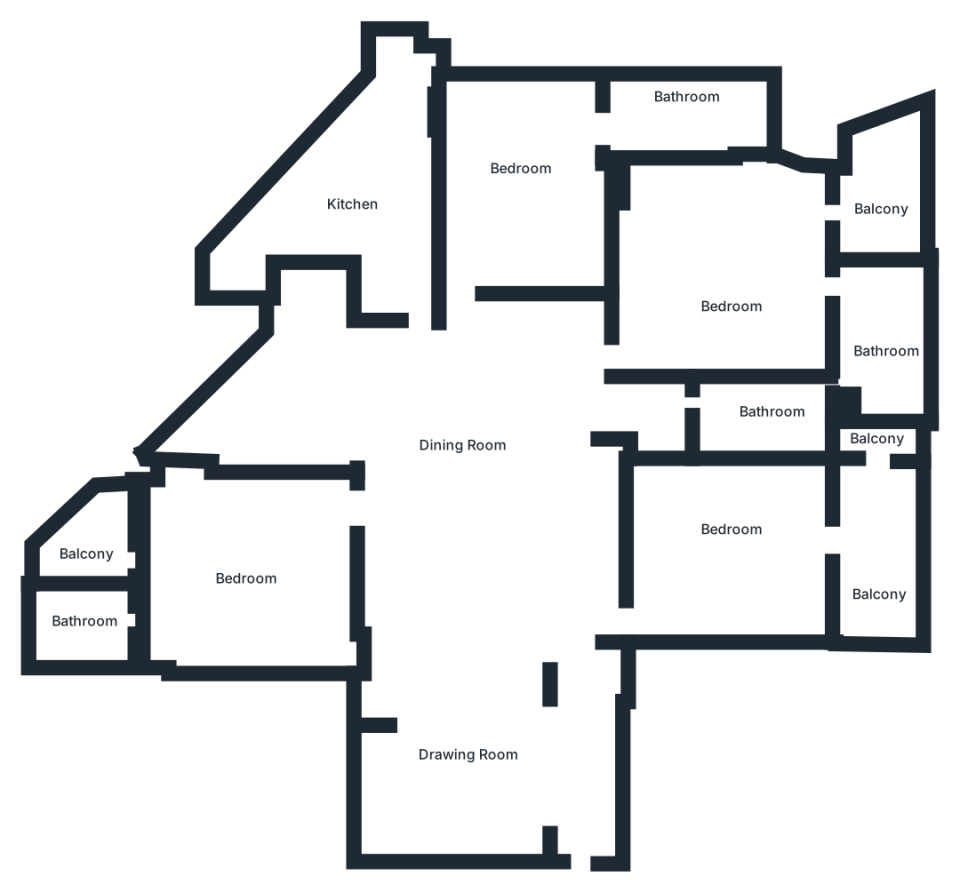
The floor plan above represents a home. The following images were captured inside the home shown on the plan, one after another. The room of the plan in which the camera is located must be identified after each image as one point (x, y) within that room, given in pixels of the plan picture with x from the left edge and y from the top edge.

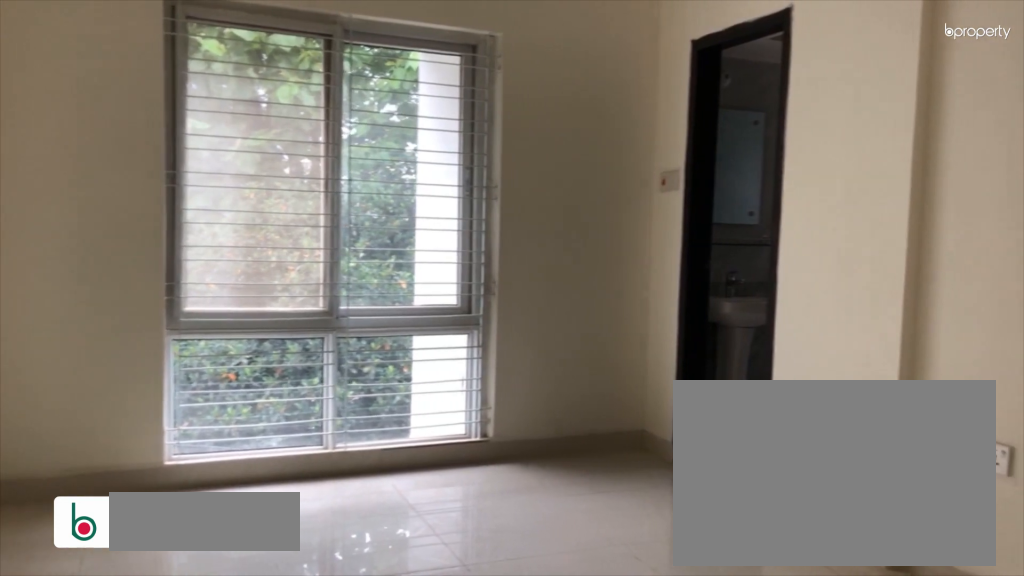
(517, 184)
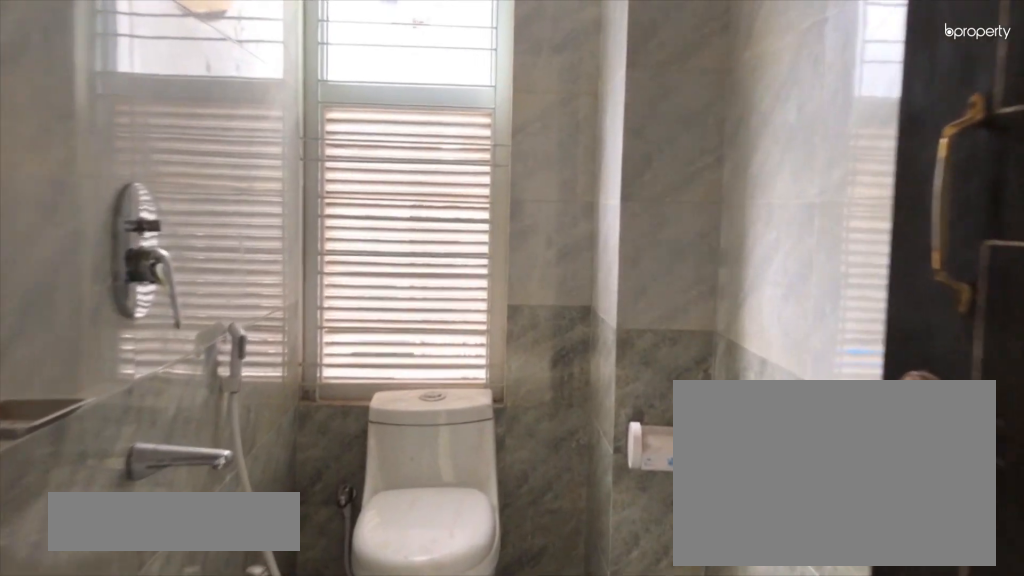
(671, 122)
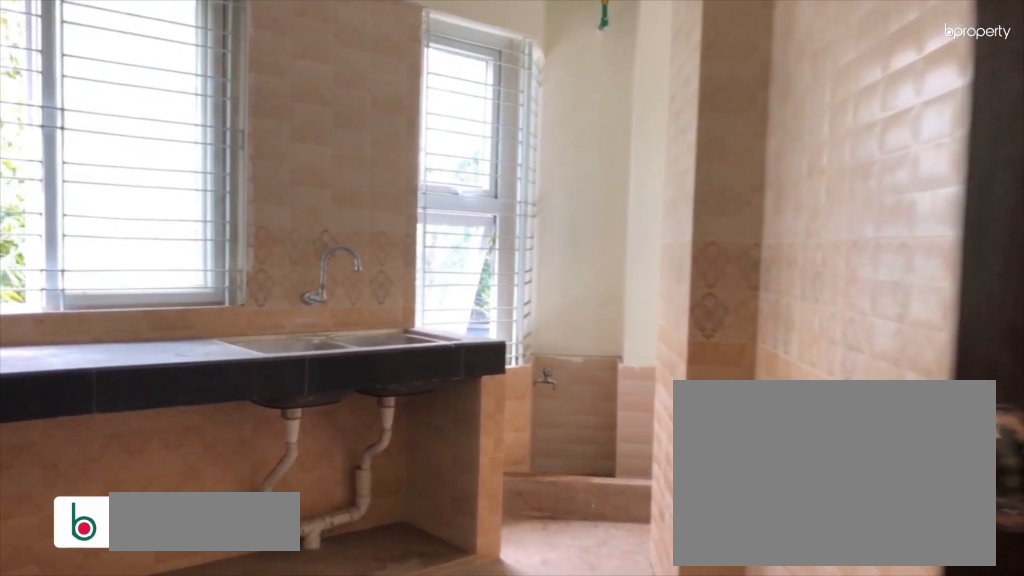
(357, 209)
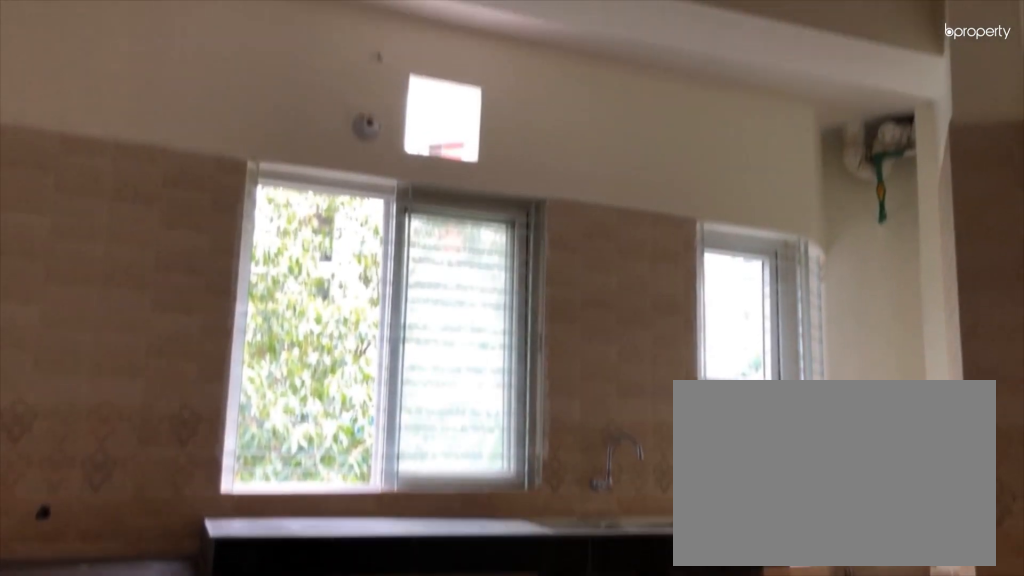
(355, 208)
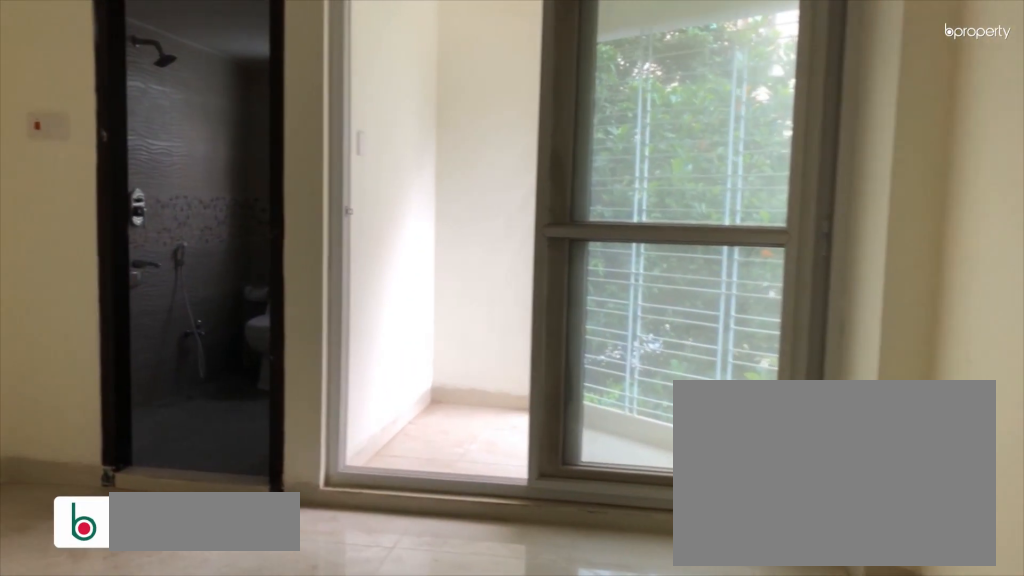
(240, 578)
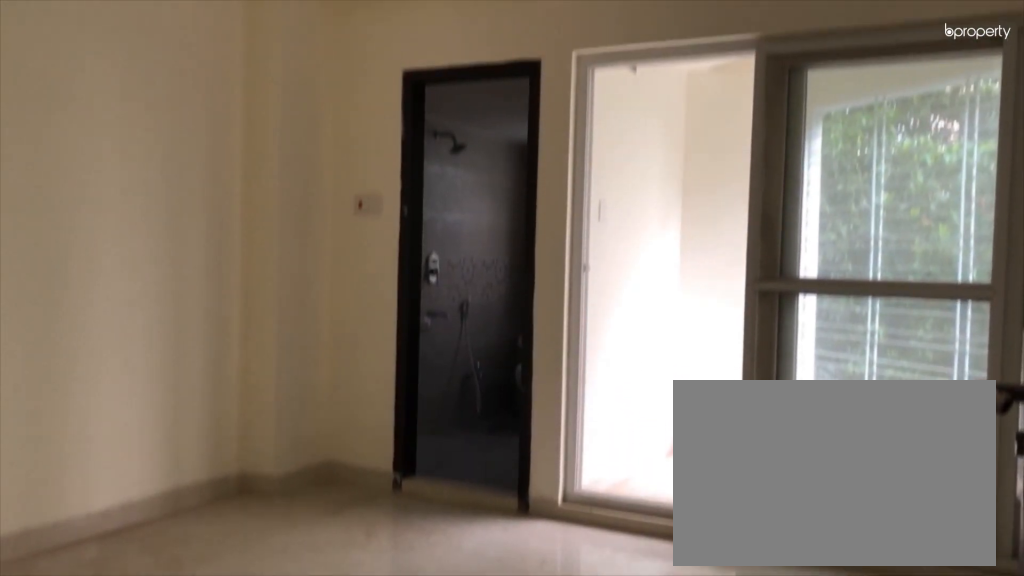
(240, 576)
